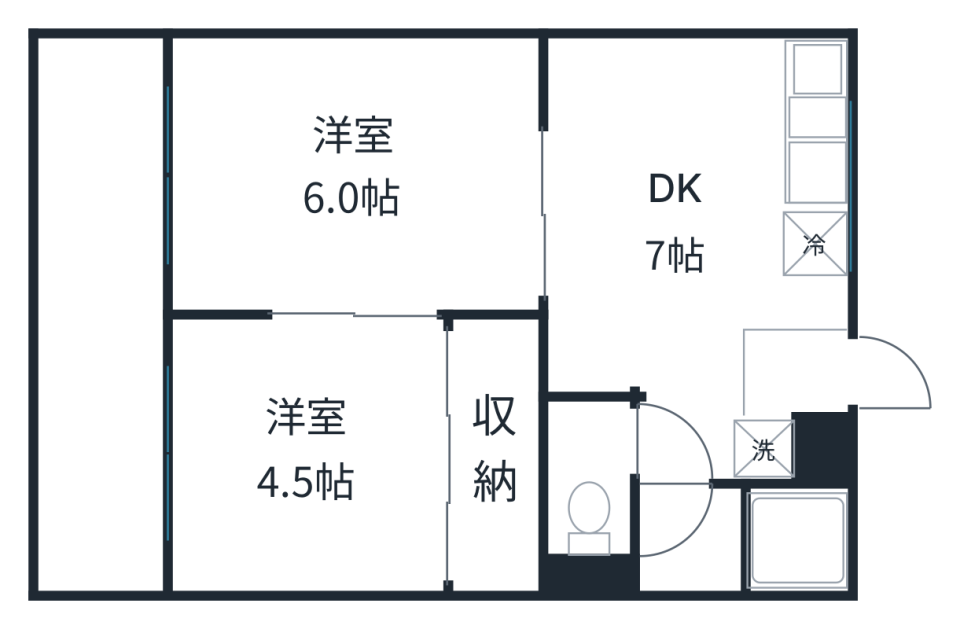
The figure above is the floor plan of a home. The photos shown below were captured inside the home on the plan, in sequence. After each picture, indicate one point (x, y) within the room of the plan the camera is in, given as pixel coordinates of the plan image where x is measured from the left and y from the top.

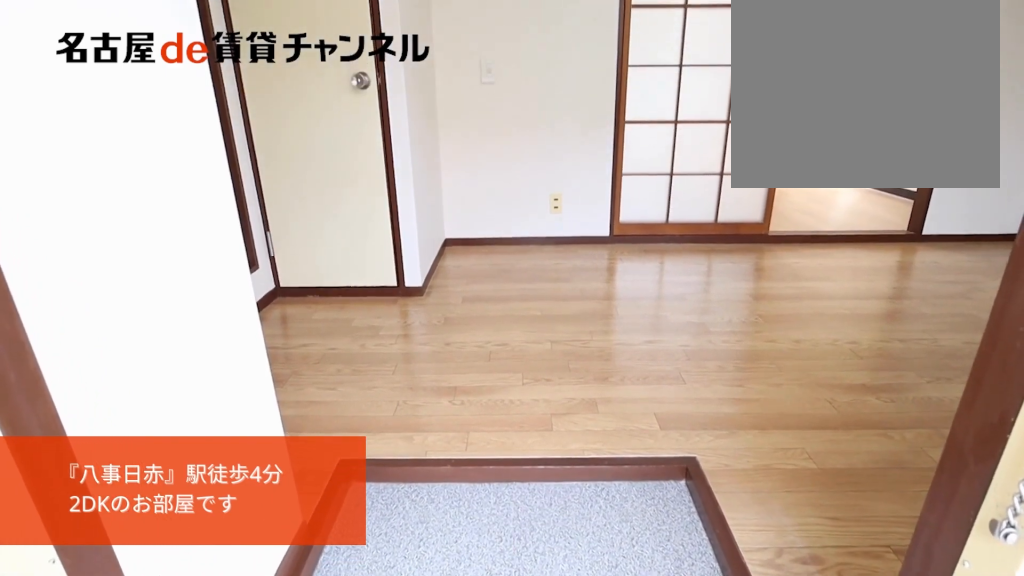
(798, 378)
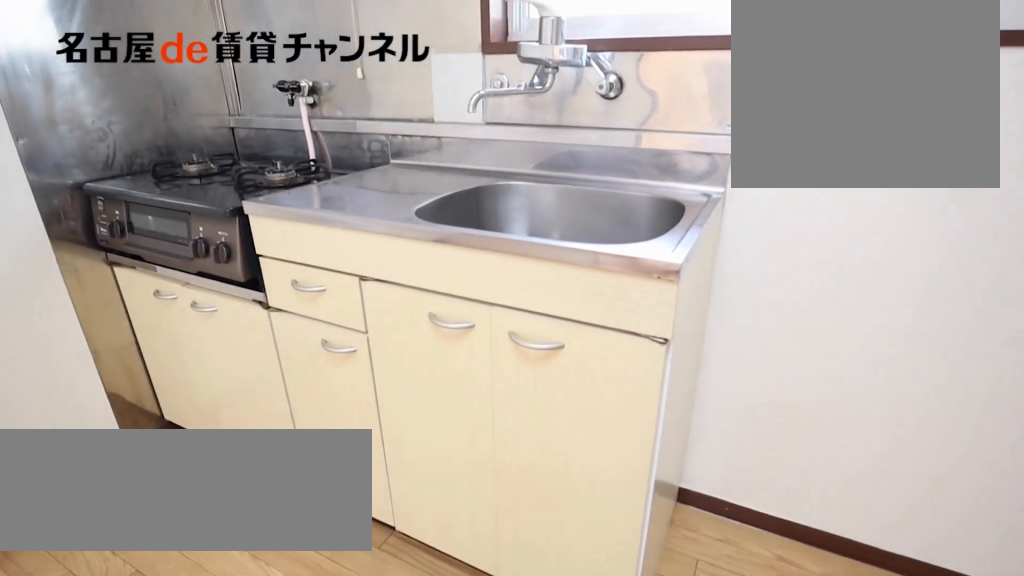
(812, 161)
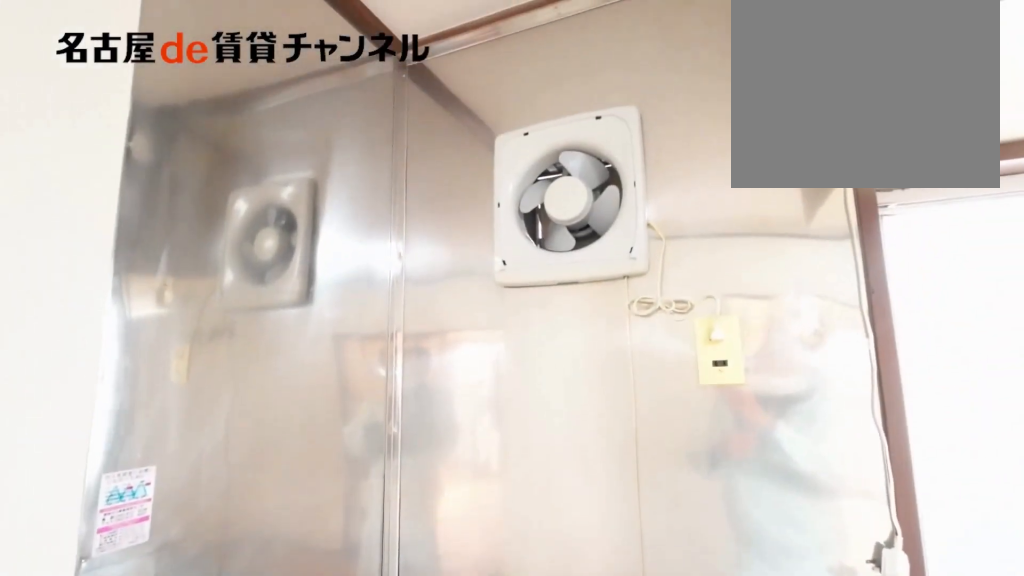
(812, 161)
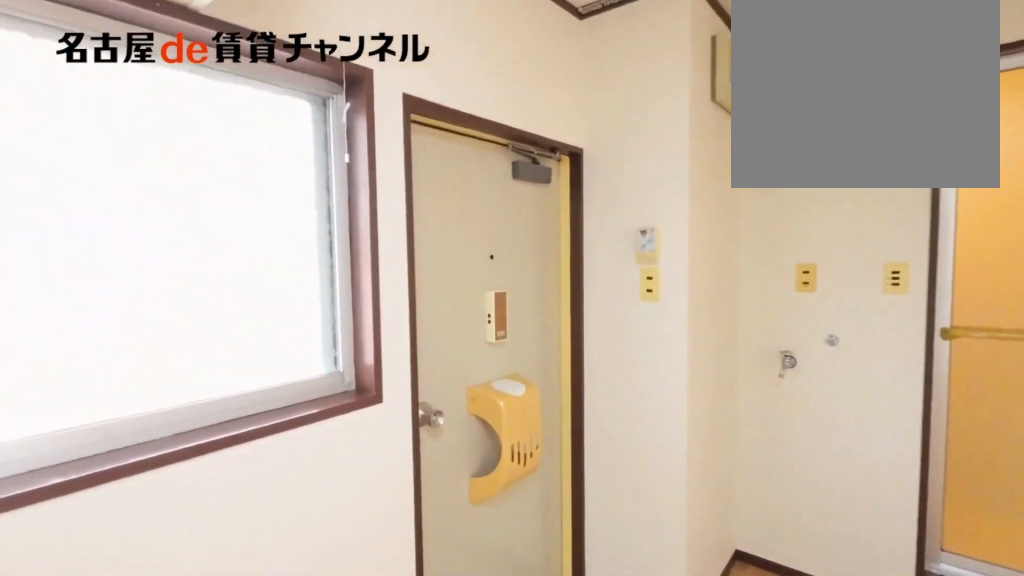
(710, 252)
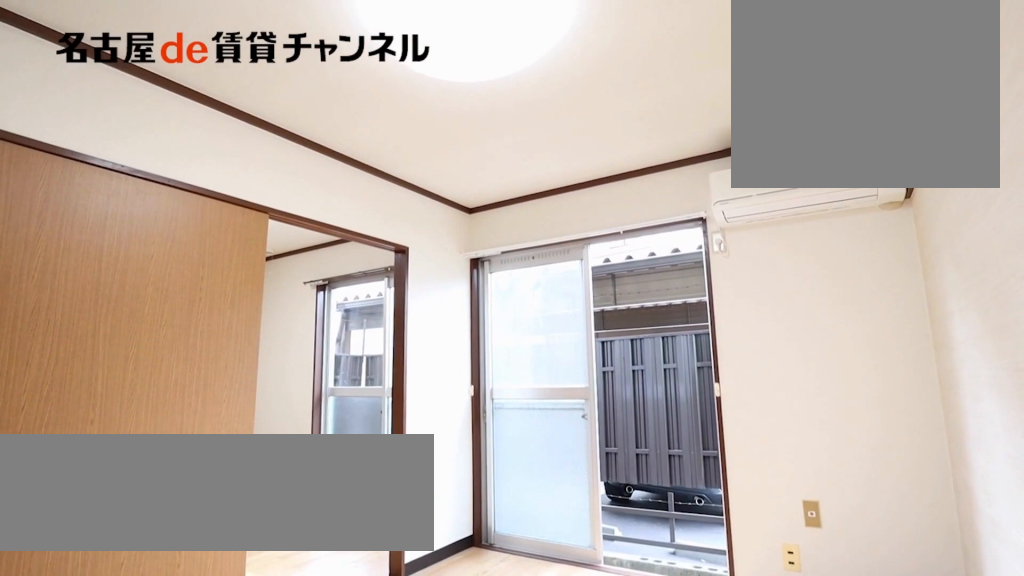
(355, 176)
